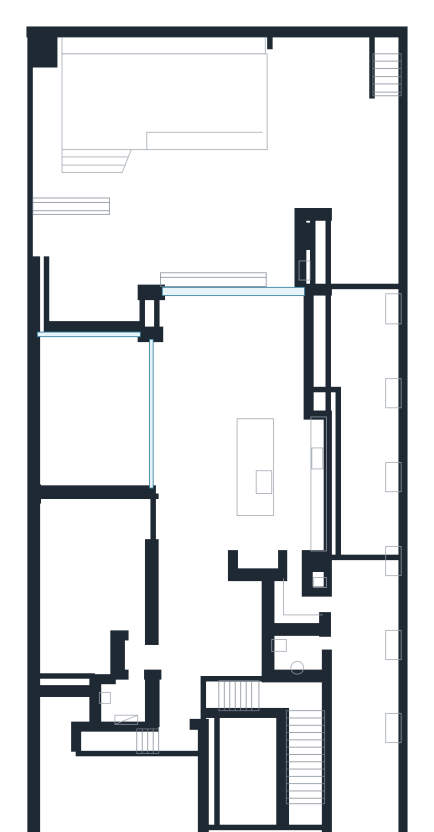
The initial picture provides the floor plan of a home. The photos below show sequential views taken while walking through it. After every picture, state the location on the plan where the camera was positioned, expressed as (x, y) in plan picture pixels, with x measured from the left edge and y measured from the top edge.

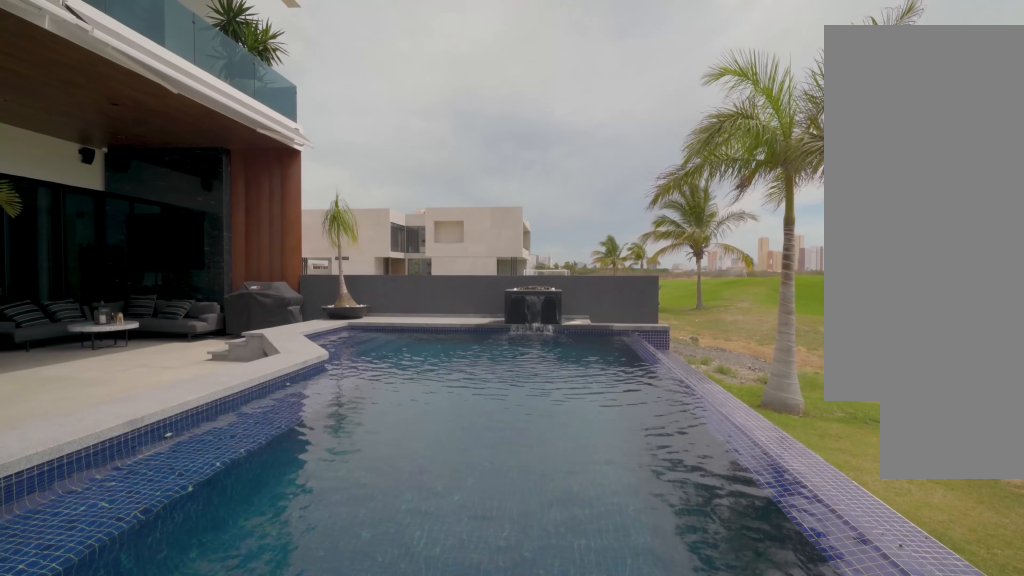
(299, 105)
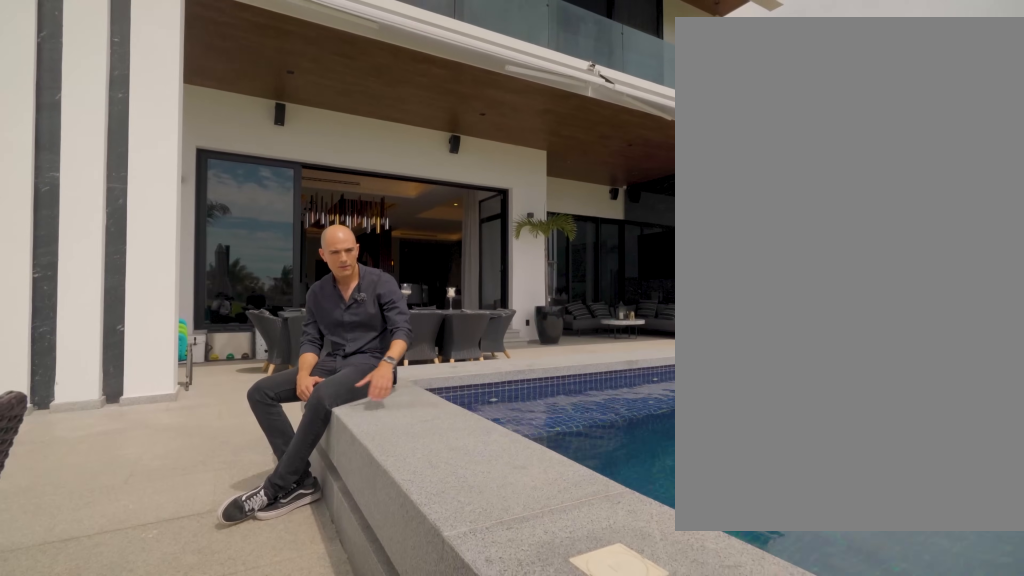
(300, 105)
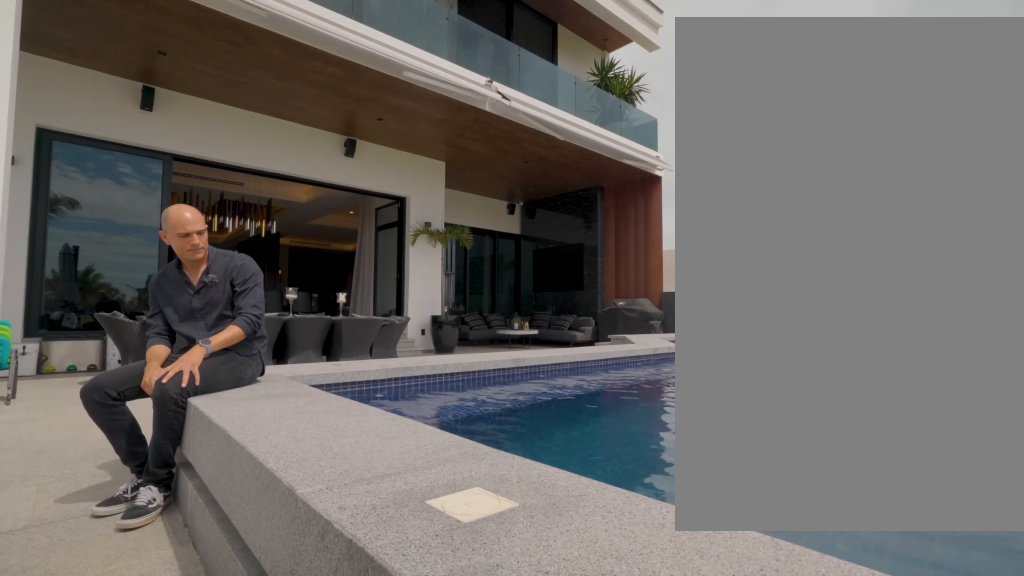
(299, 105)
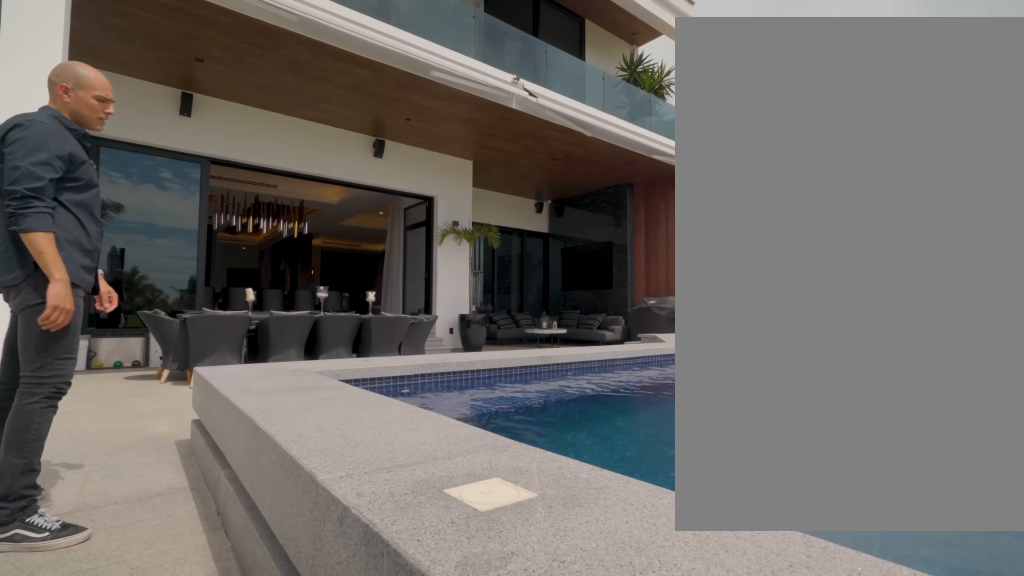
(299, 105)
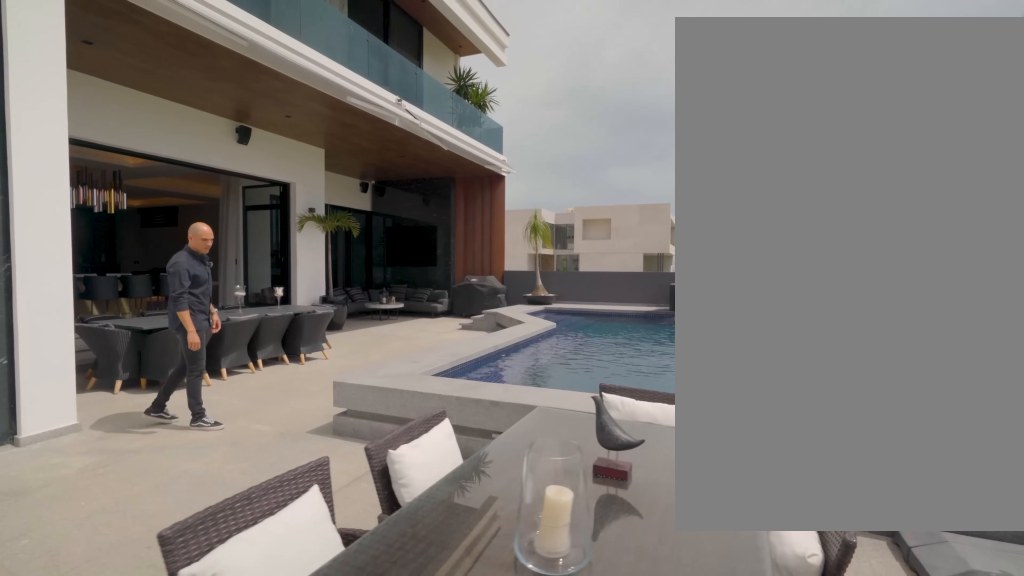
(339, 171)
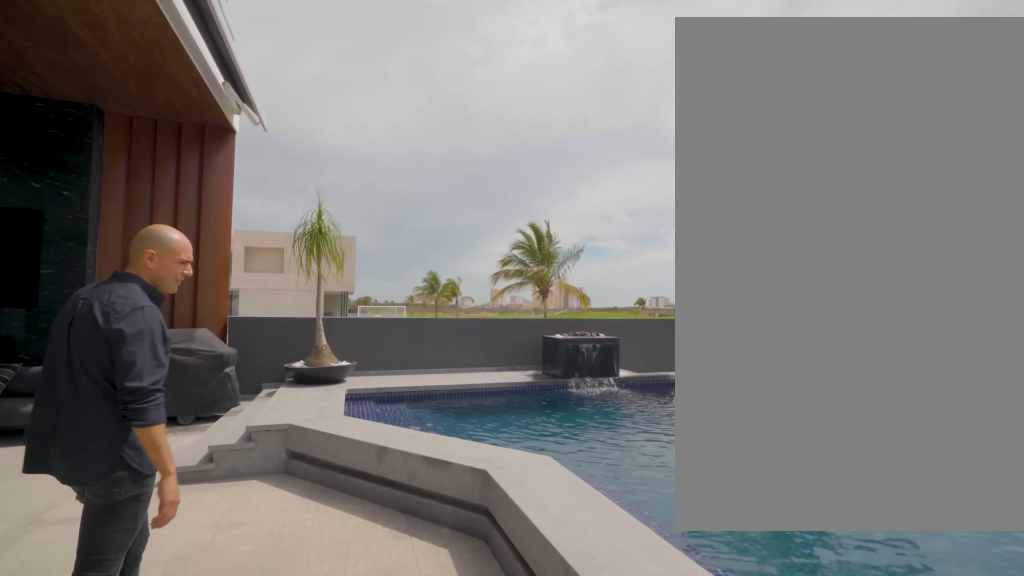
(165, 180)
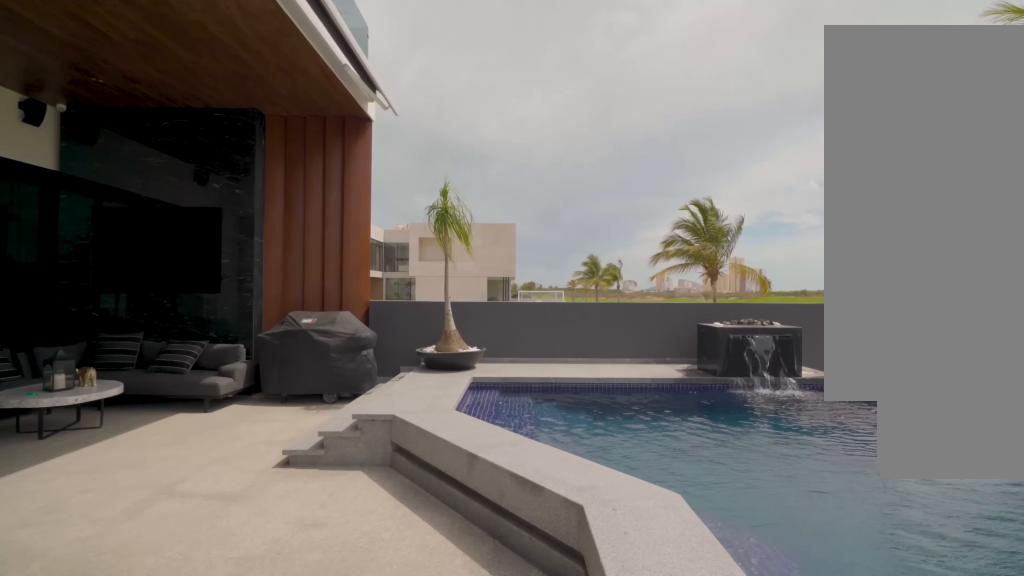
(165, 180)
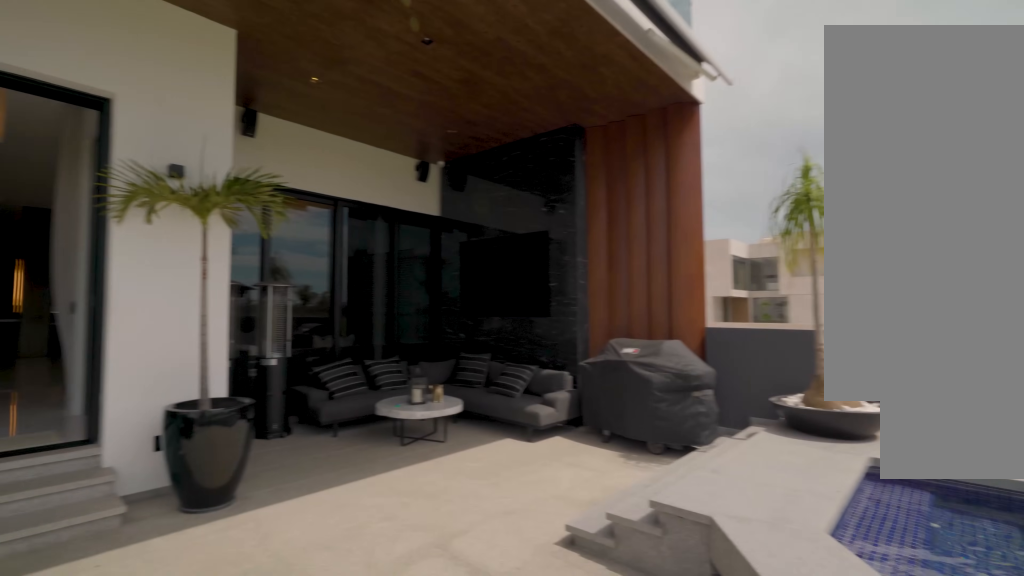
(163, 180)
